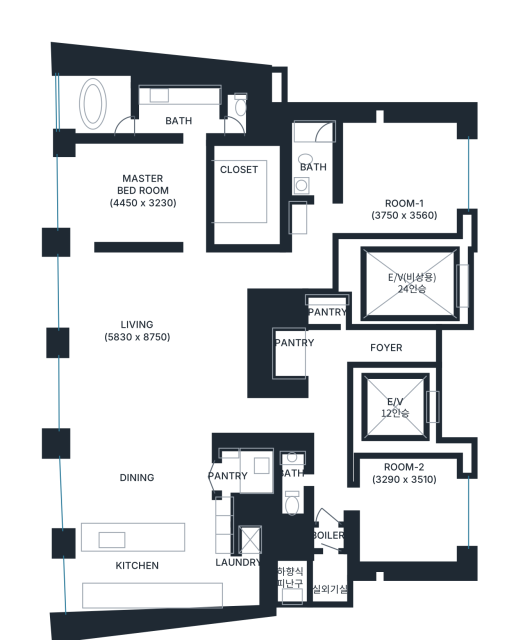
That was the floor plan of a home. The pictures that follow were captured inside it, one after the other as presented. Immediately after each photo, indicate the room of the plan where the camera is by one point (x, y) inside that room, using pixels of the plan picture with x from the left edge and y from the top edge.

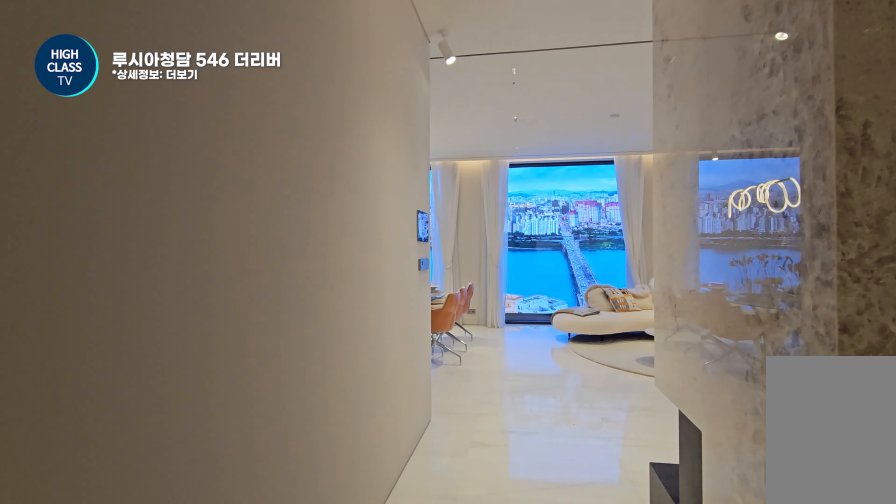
(299, 416)
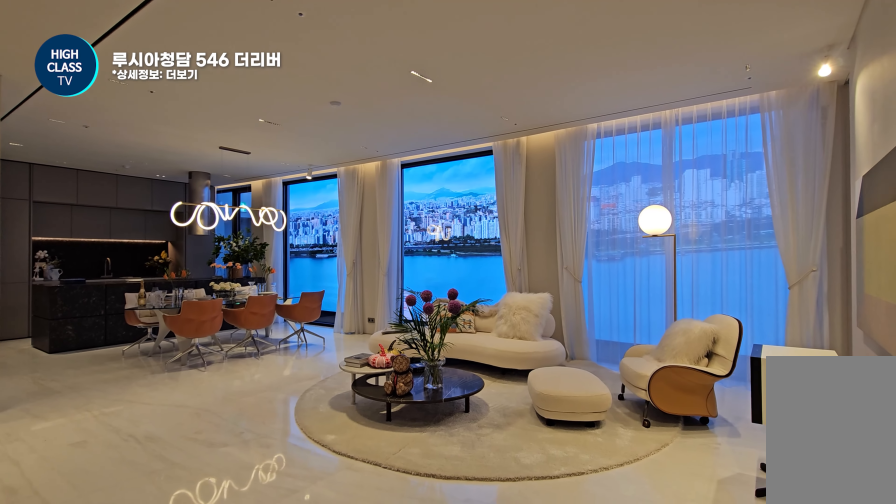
(151, 338)
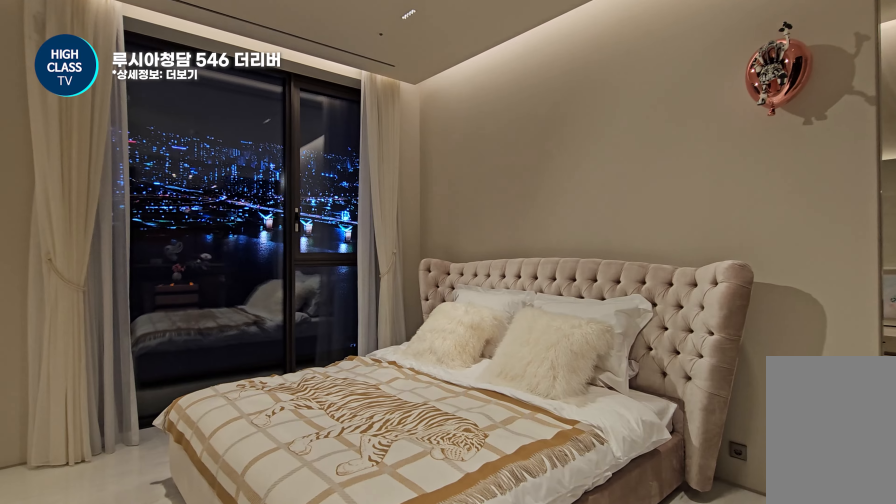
(173, 189)
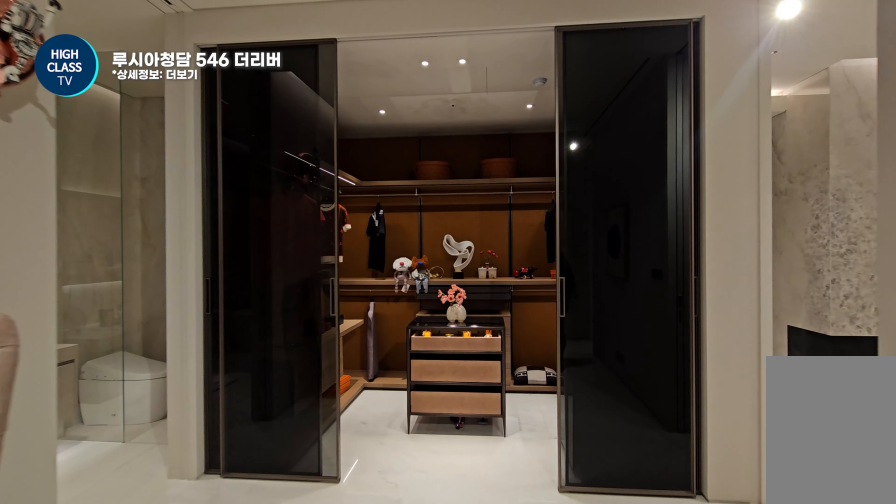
(173, 189)
